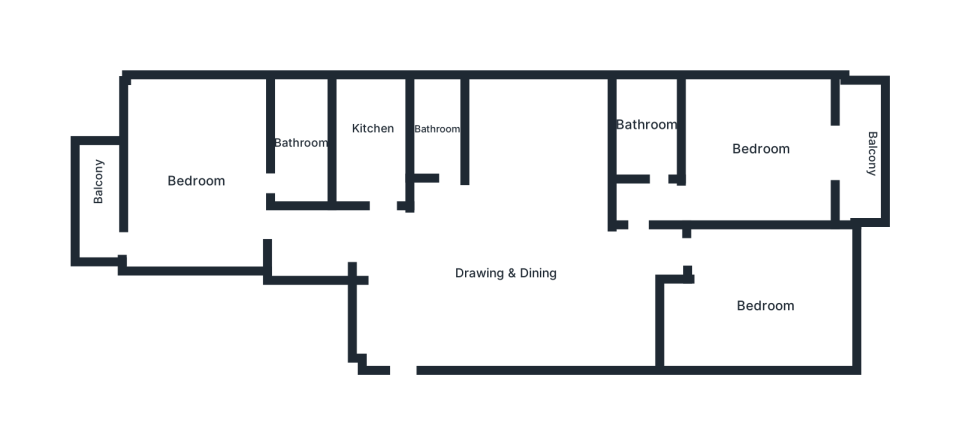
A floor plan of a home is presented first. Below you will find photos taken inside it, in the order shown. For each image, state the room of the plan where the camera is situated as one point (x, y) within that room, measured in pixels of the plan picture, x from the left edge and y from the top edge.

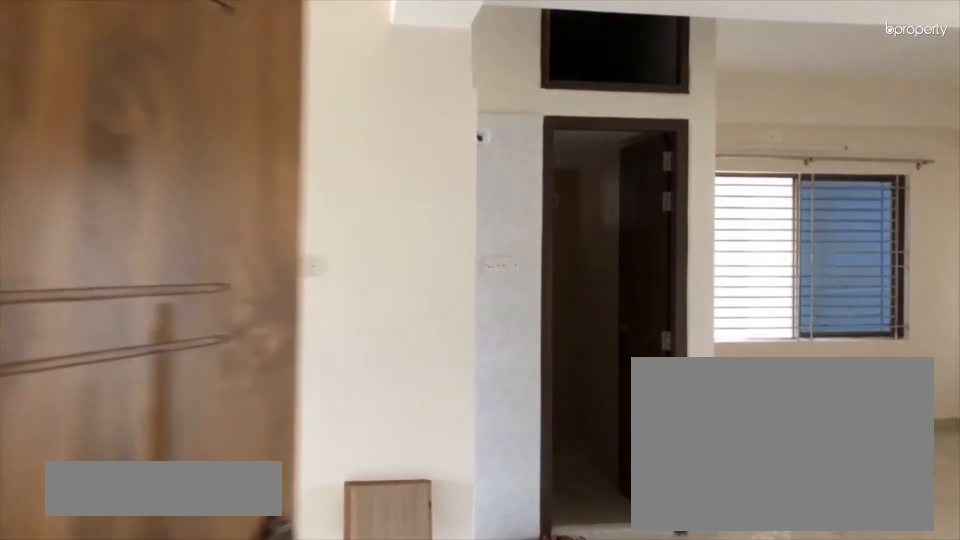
(448, 282)
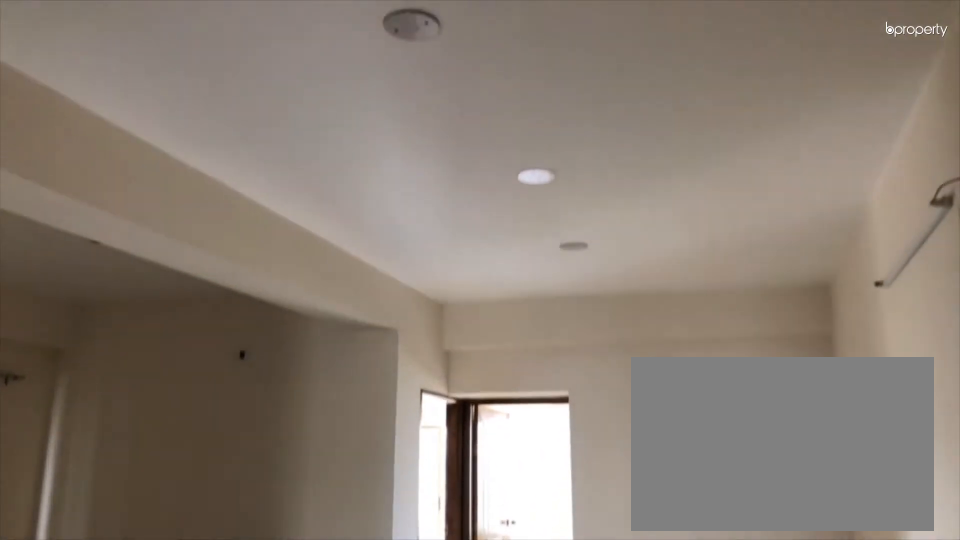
(567, 287)
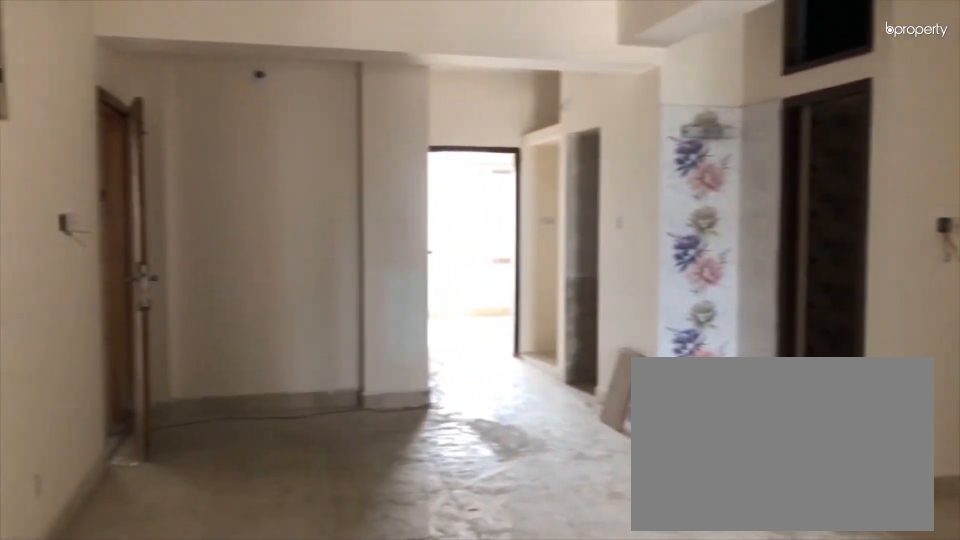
(463, 261)
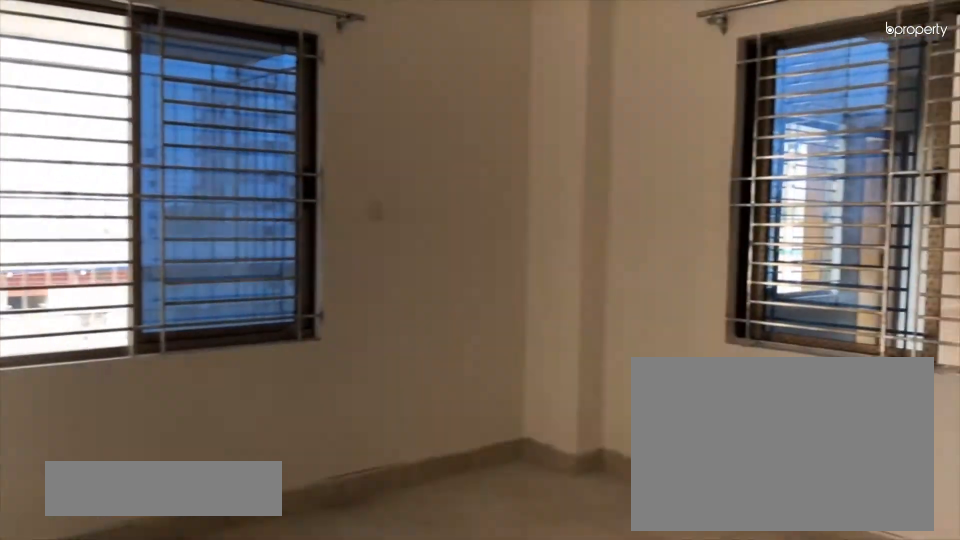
(194, 159)
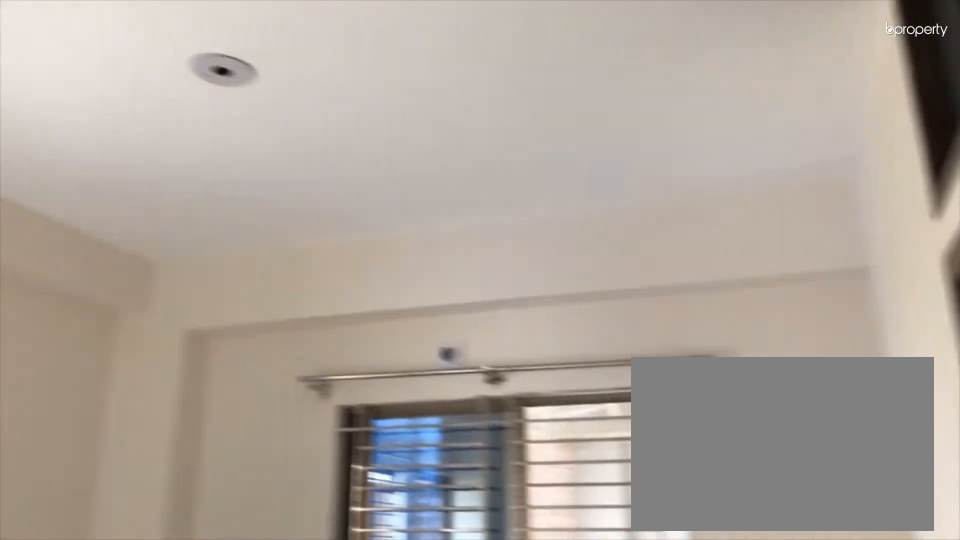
(194, 159)
